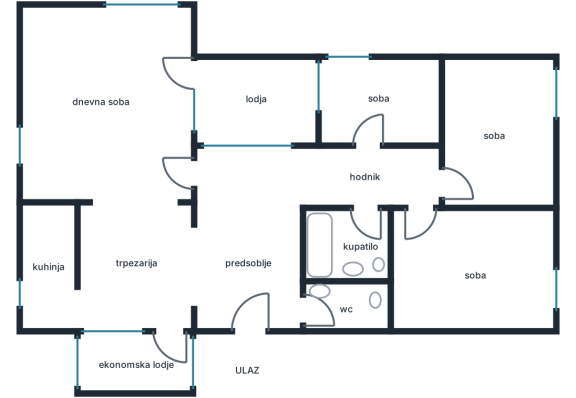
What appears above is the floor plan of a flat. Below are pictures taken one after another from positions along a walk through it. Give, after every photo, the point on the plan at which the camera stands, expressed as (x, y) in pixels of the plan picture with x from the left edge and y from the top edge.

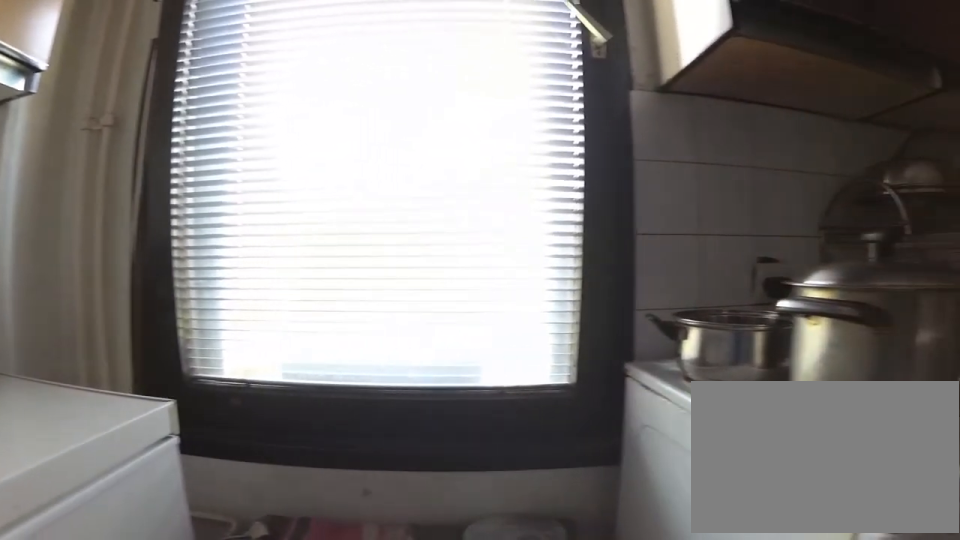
(51, 306)
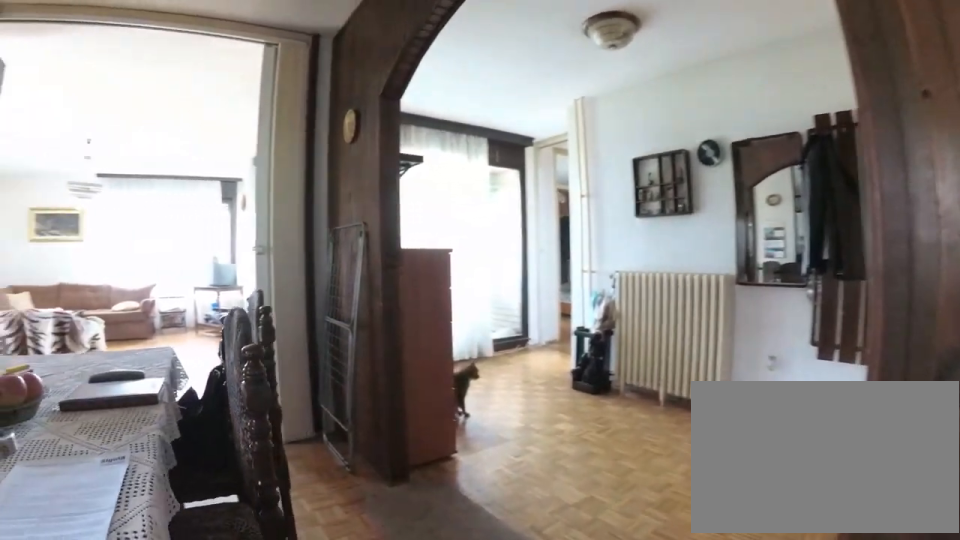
(138, 321)
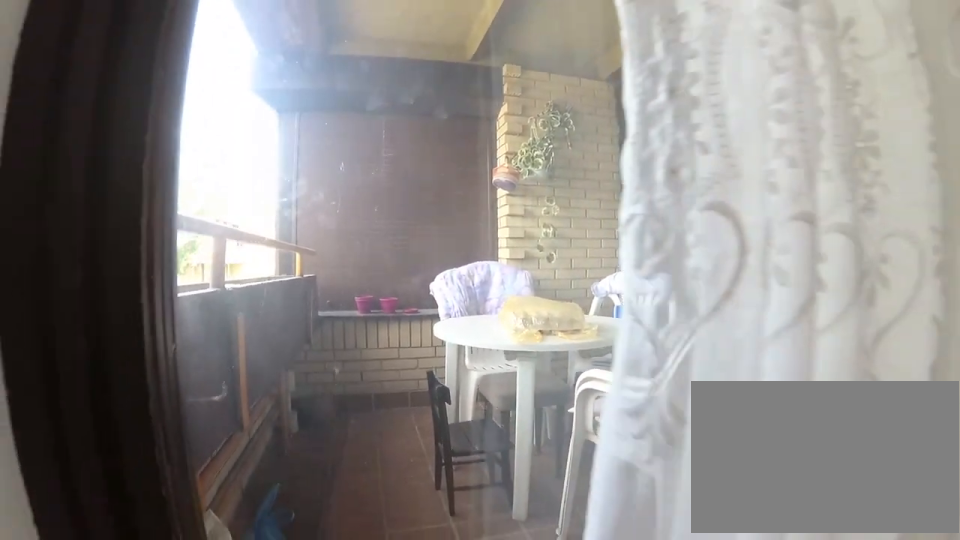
(174, 69)
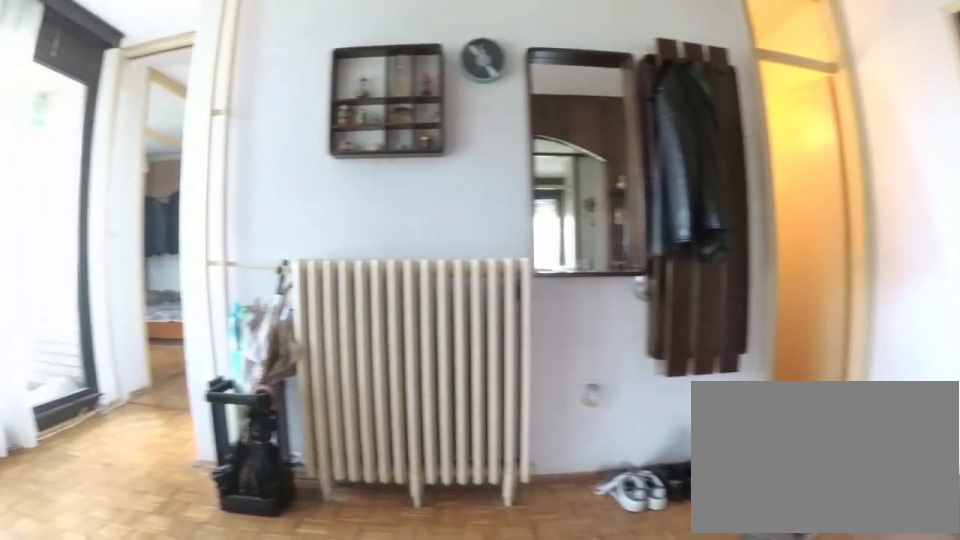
(177, 262)
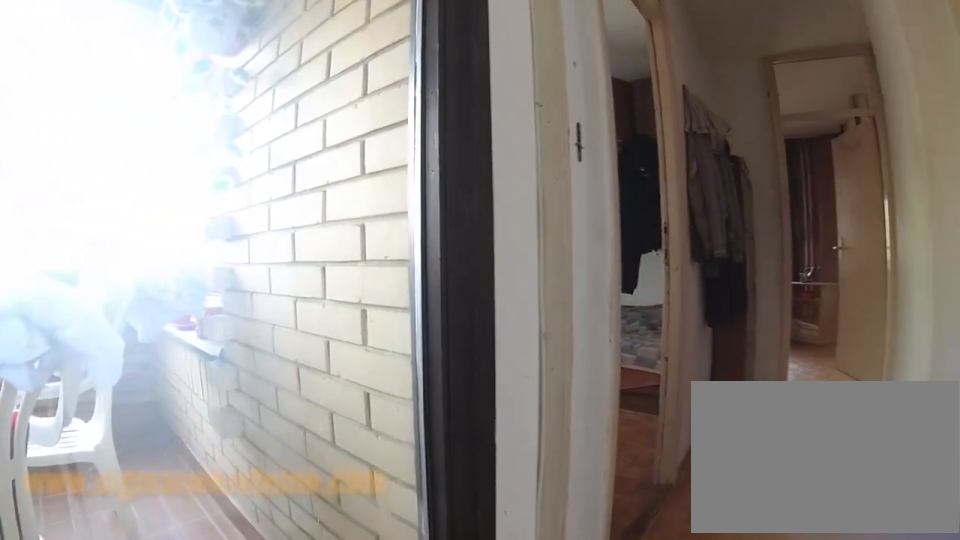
(259, 194)
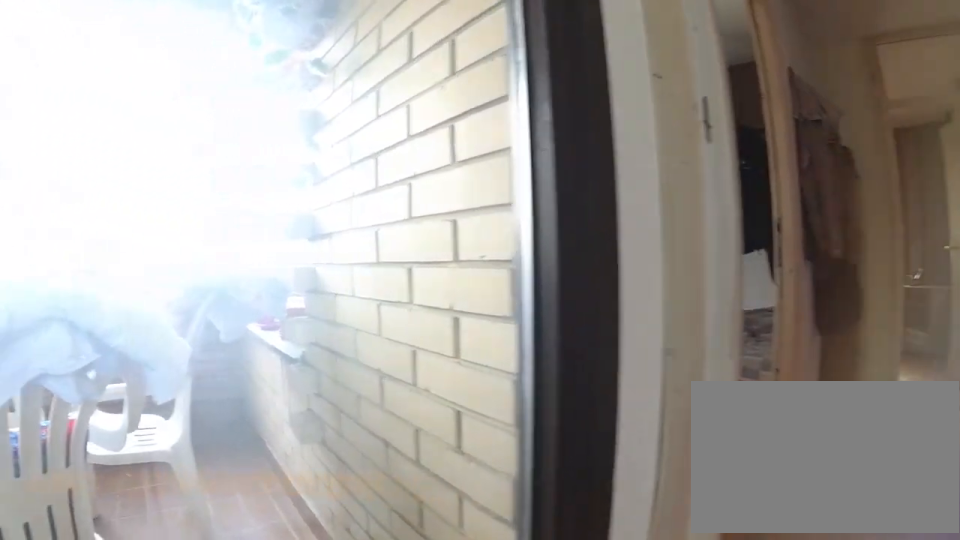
(263, 189)
